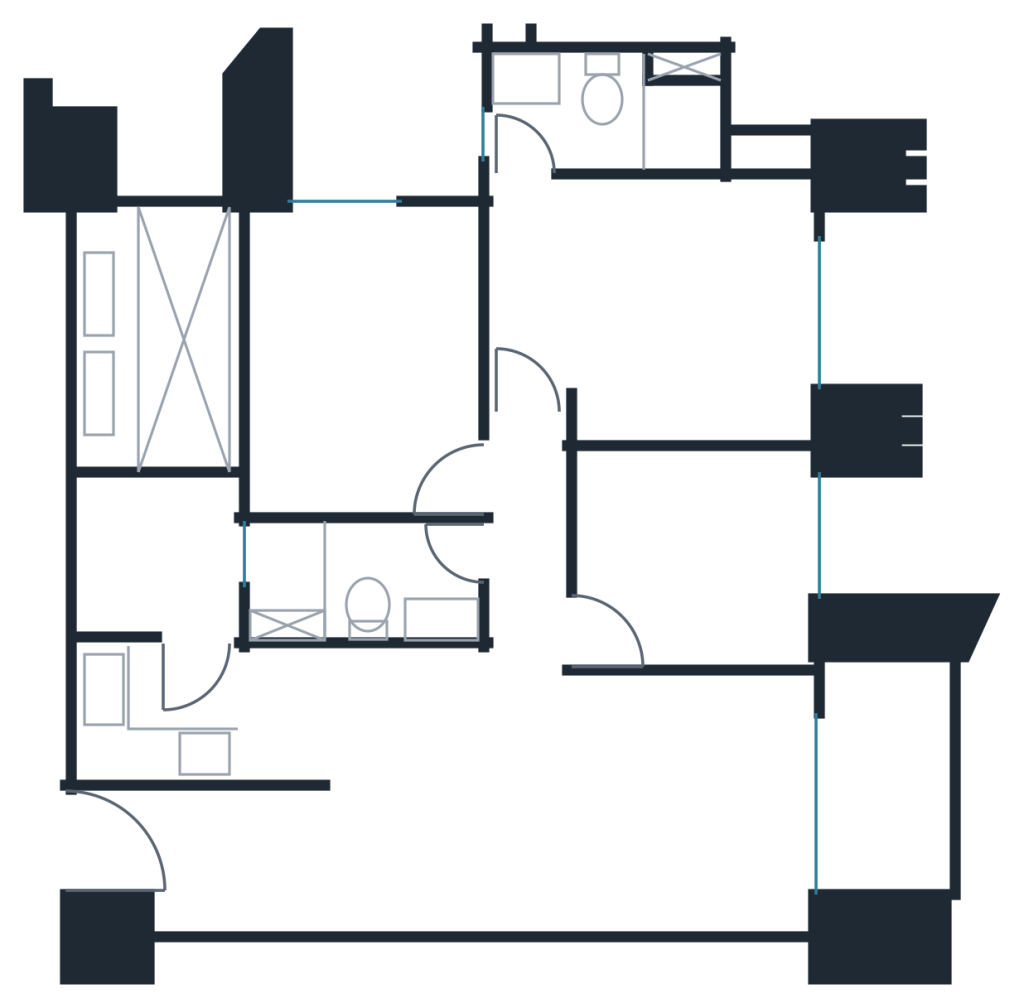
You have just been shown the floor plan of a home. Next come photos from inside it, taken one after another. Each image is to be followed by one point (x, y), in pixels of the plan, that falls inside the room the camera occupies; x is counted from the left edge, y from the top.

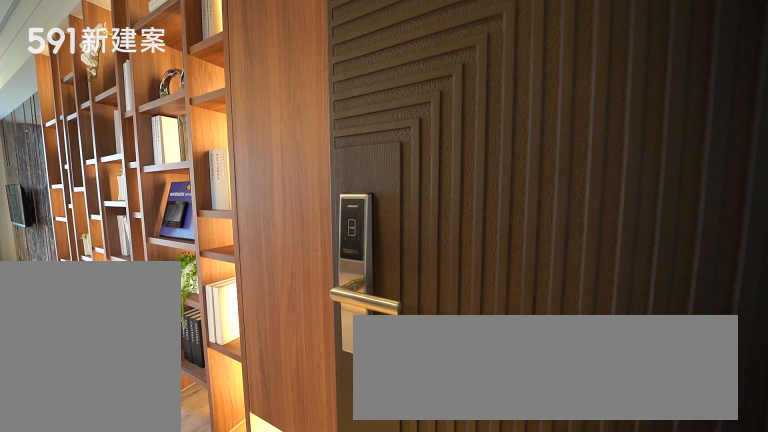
(152, 860)
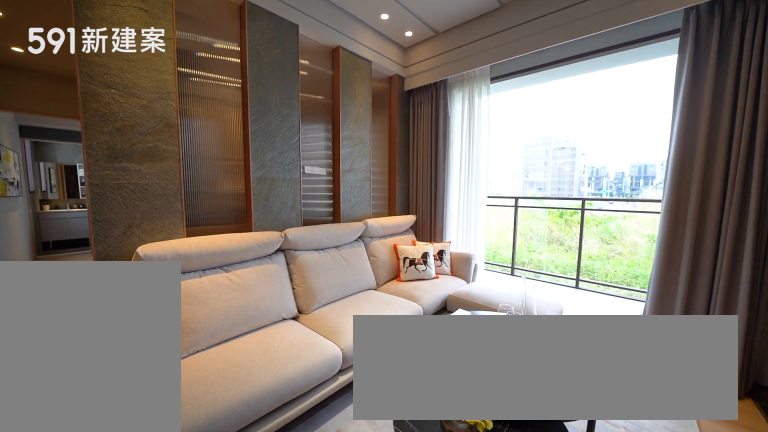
(700, 801)
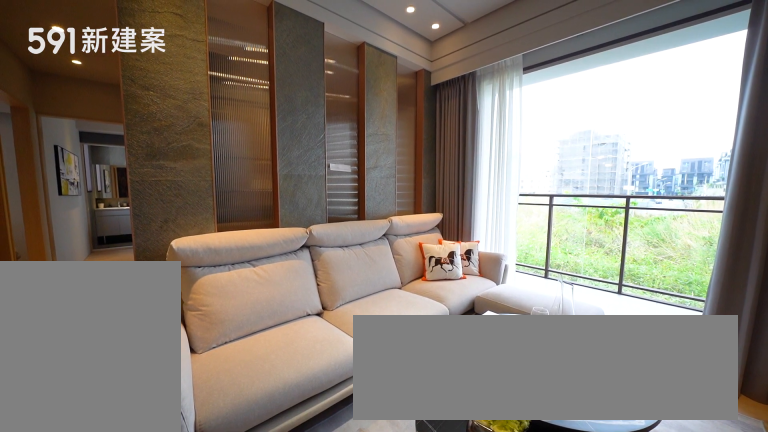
(700, 801)
